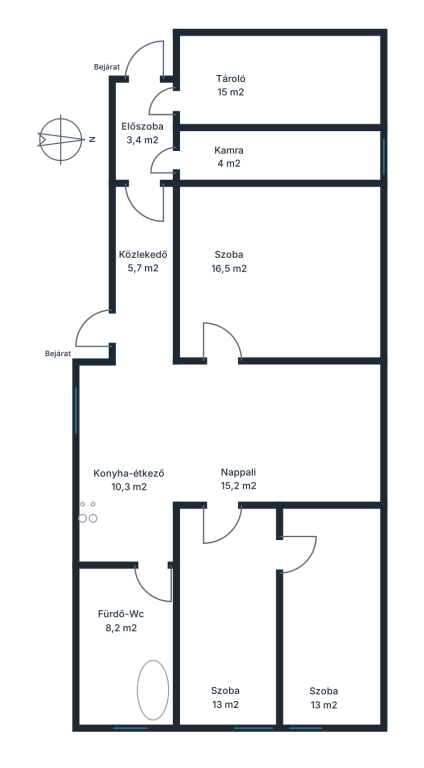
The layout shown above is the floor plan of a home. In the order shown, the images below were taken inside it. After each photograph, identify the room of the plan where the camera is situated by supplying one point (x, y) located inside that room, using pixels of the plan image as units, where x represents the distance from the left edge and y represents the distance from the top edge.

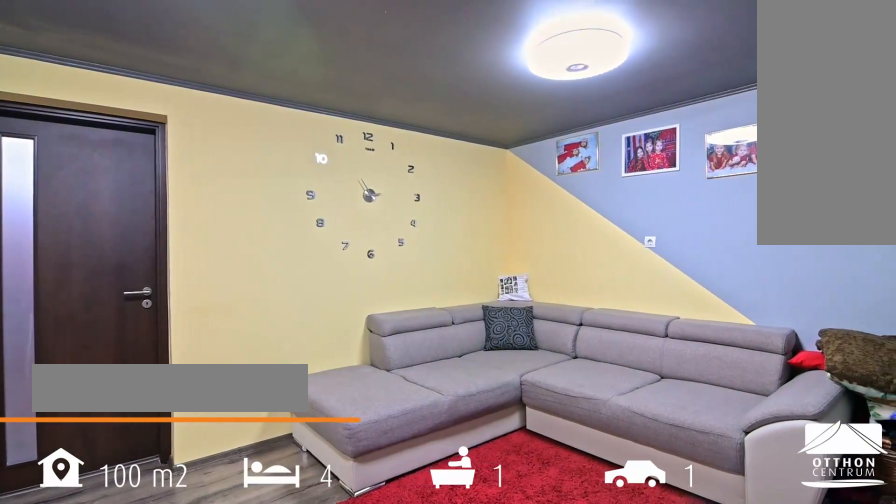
(293, 442)
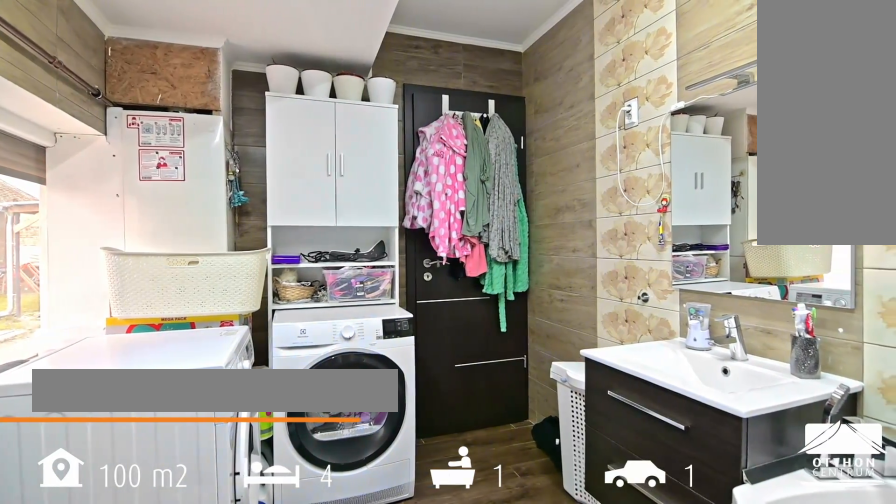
(128, 671)
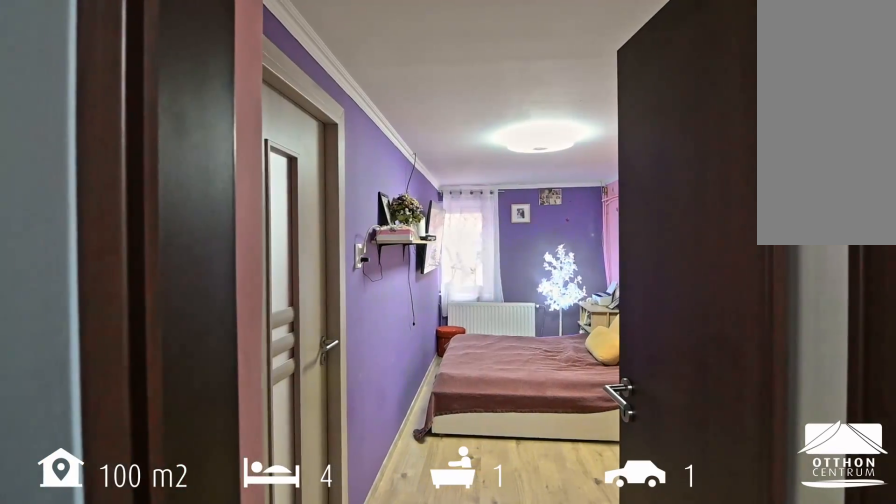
(229, 626)
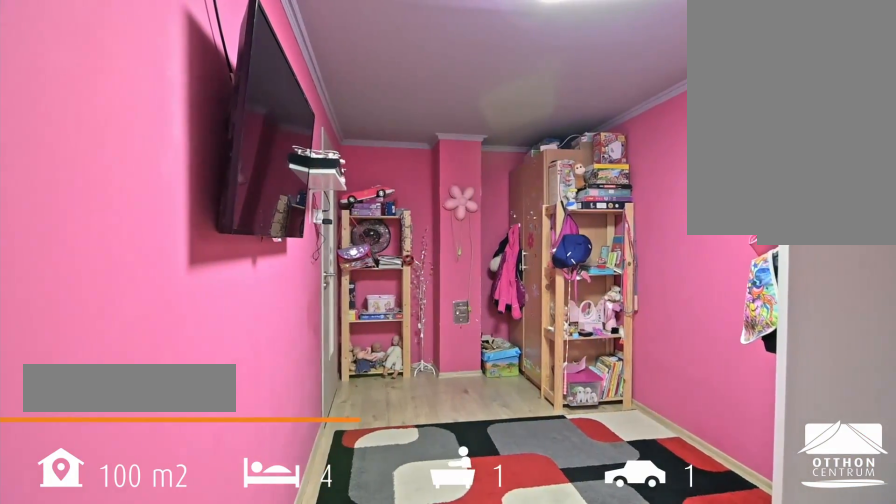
(334, 627)
